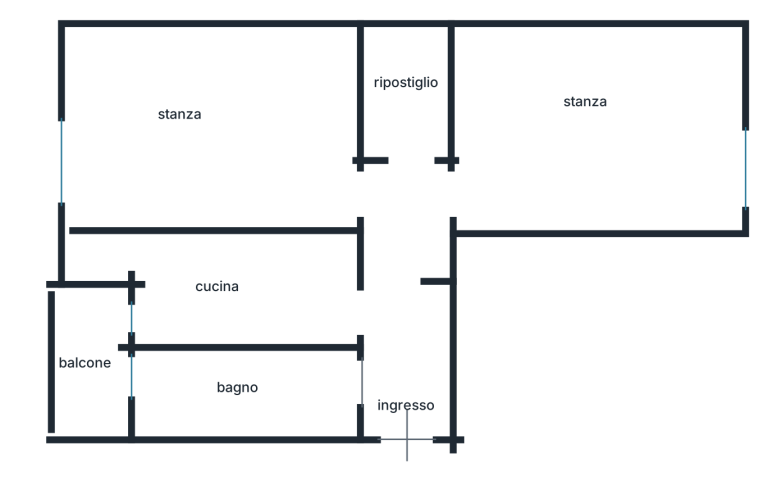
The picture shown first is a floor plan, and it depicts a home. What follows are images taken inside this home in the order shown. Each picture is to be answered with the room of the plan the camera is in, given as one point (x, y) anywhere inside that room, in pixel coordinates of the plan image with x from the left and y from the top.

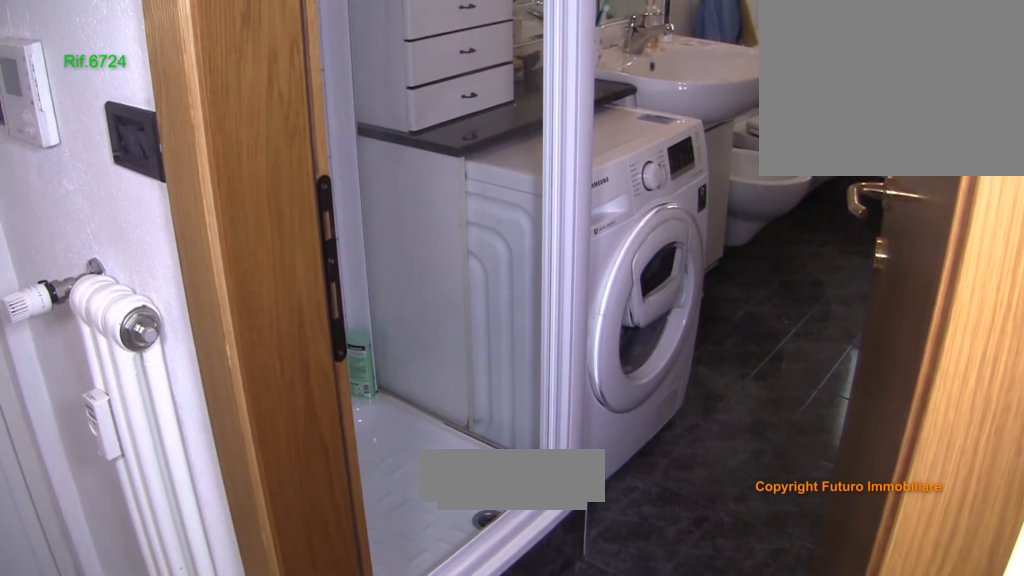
(257, 391)
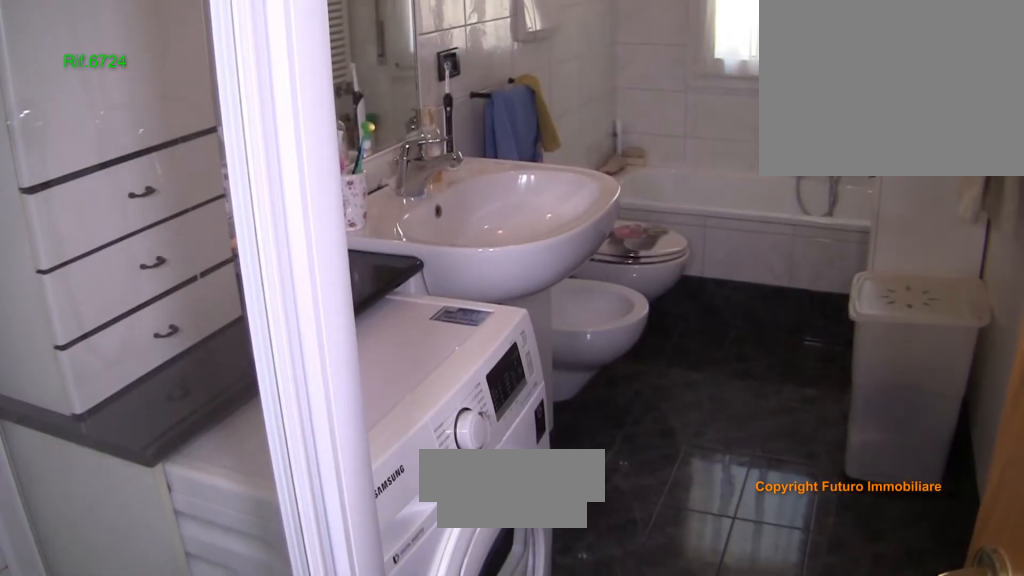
(257, 391)
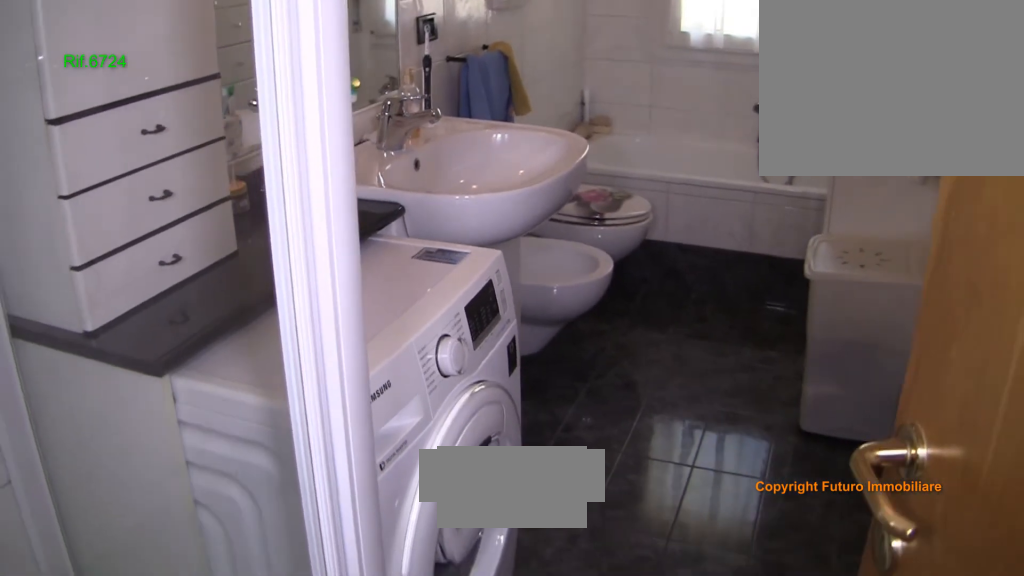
(257, 391)
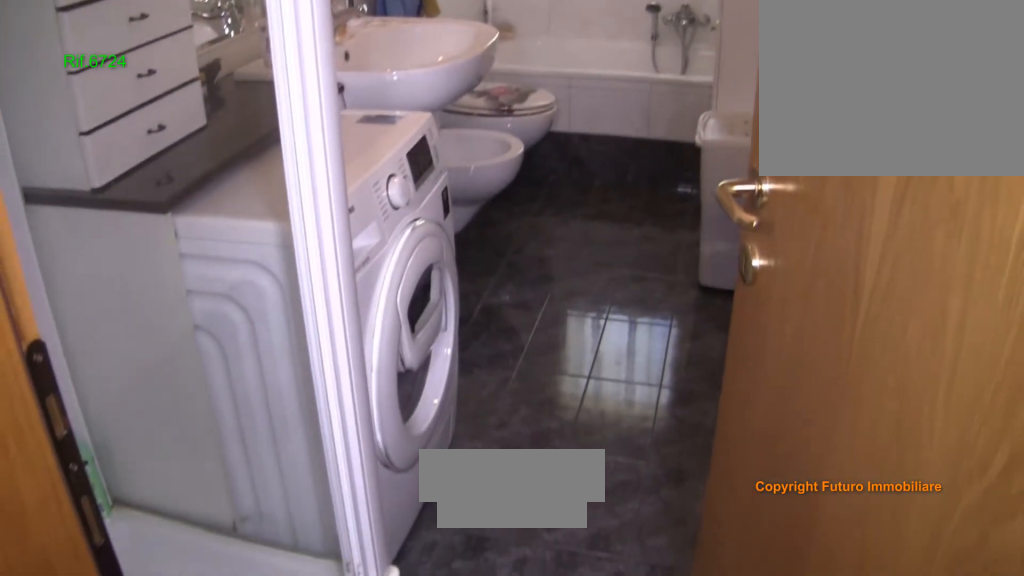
(257, 391)
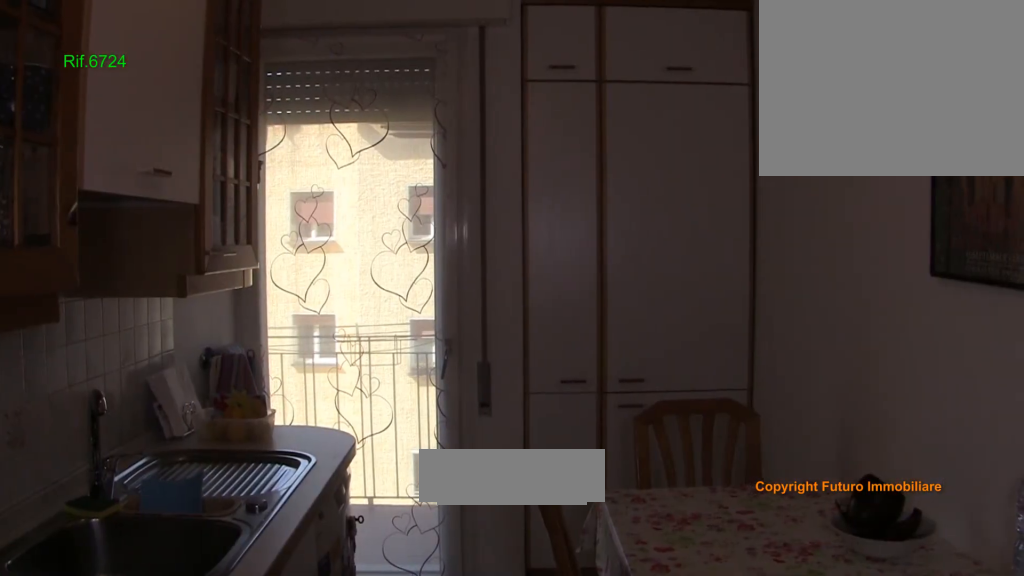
(249, 290)
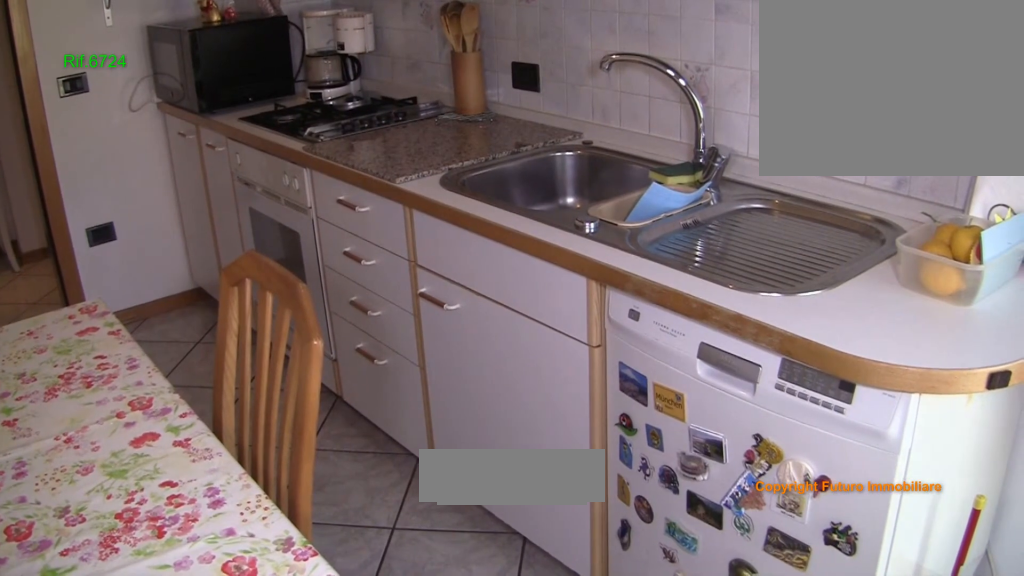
(249, 290)
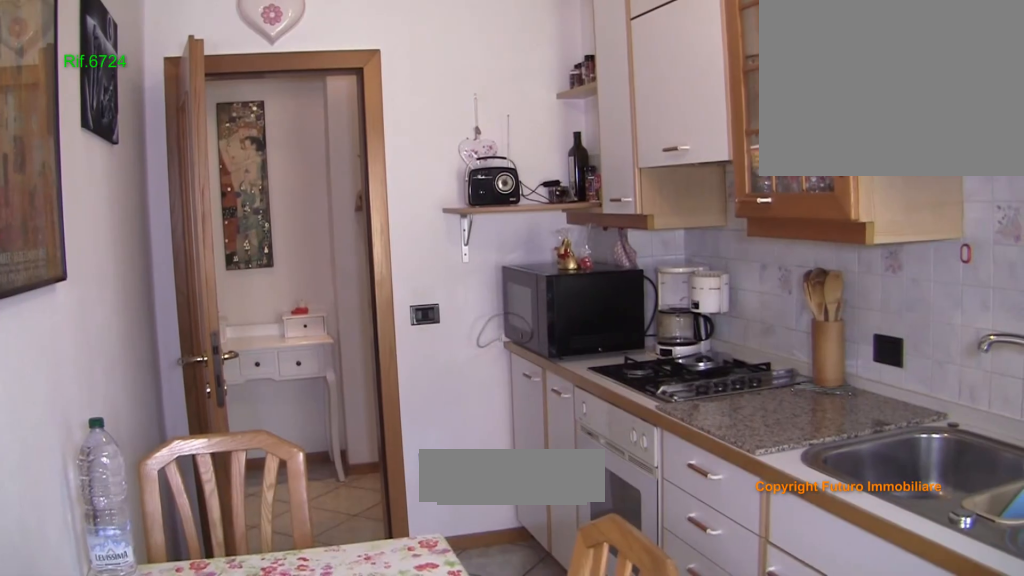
(249, 290)
